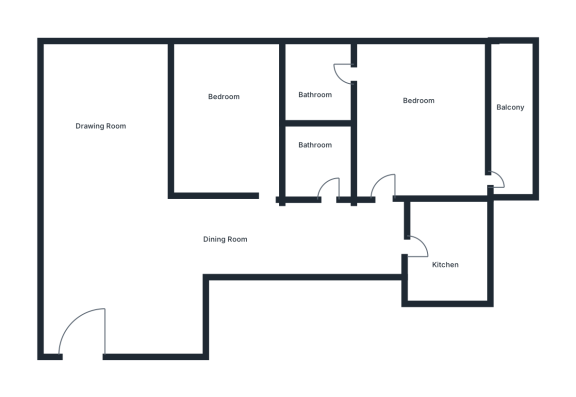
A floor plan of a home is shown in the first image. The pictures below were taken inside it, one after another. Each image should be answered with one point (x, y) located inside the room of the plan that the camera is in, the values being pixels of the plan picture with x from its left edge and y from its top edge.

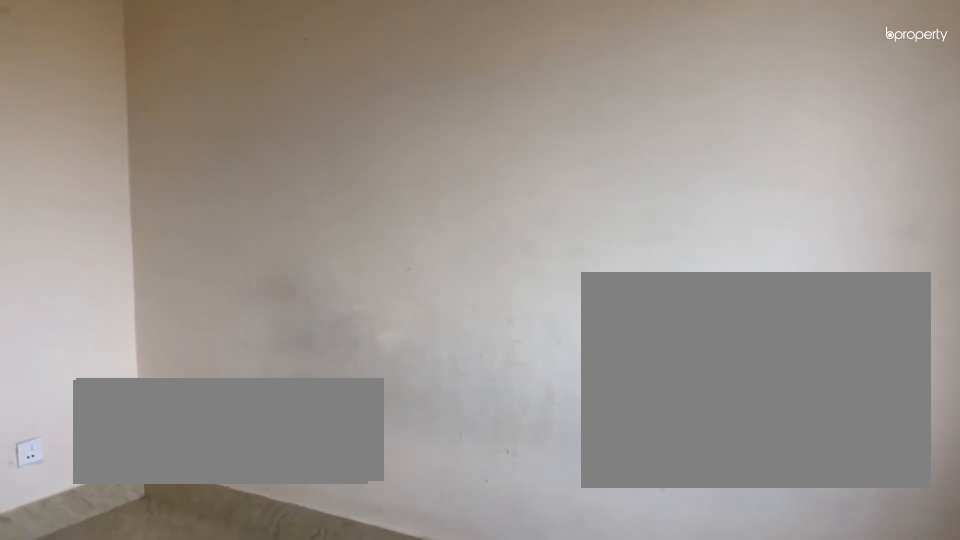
(232, 126)
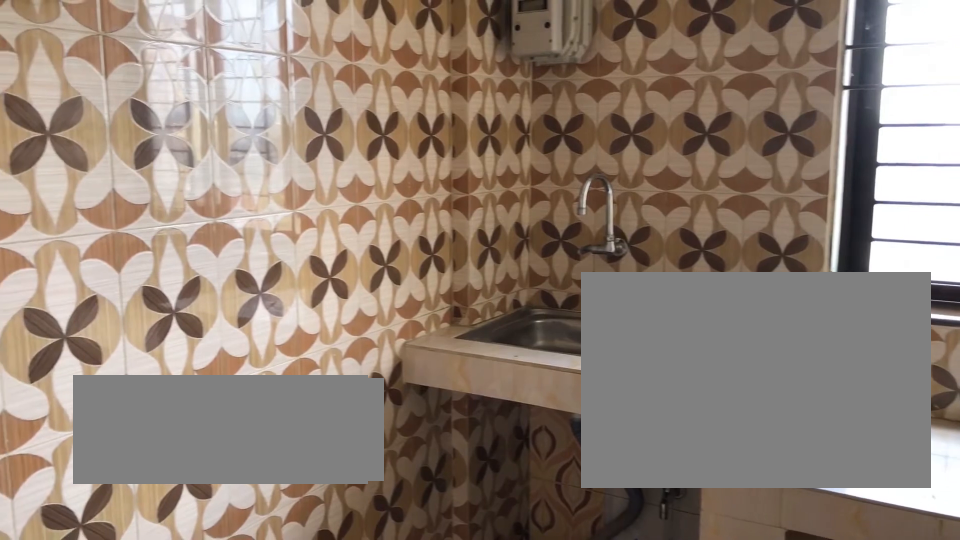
(446, 246)
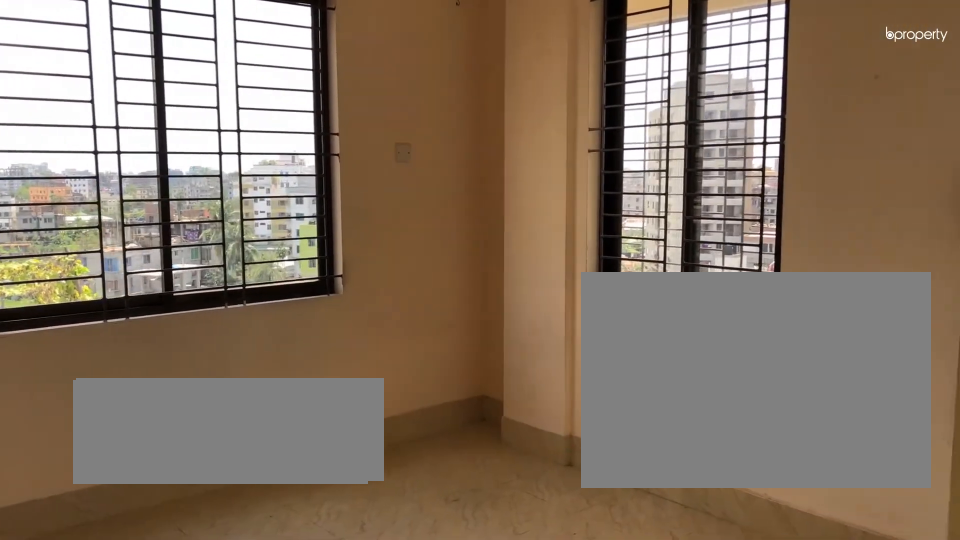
(420, 112)
